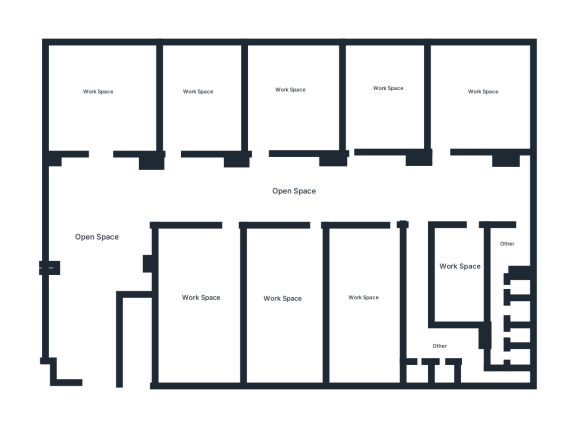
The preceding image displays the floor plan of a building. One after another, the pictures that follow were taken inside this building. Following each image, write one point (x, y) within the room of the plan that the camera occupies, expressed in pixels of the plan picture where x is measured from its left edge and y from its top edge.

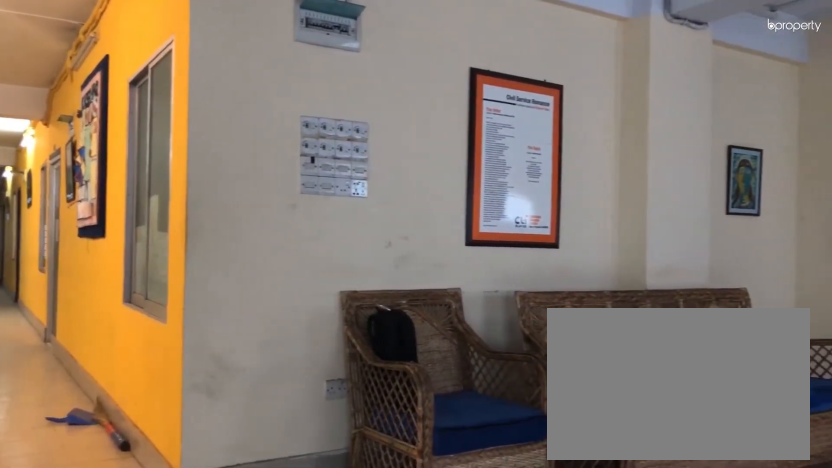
(99, 205)
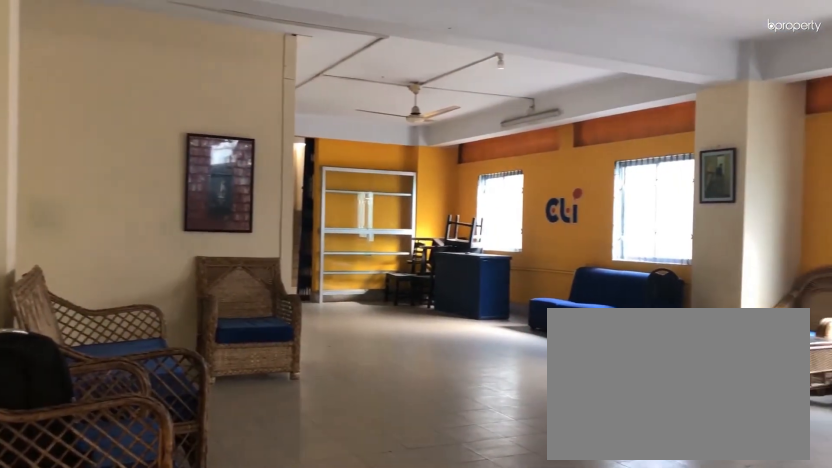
(100, 205)
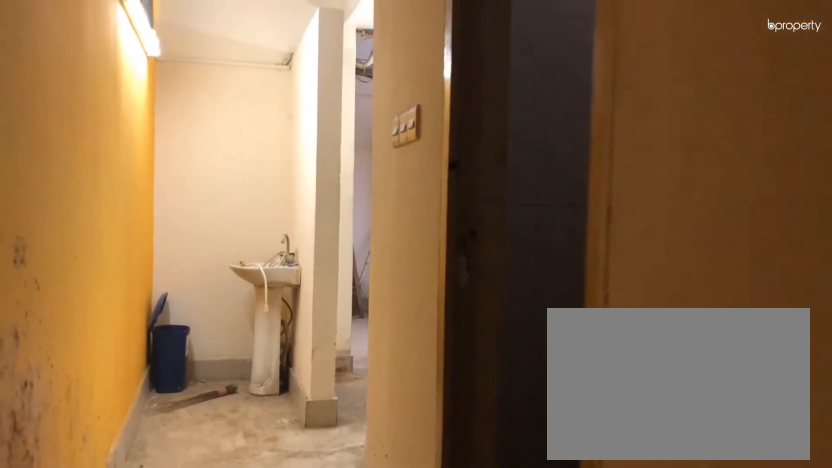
(498, 319)
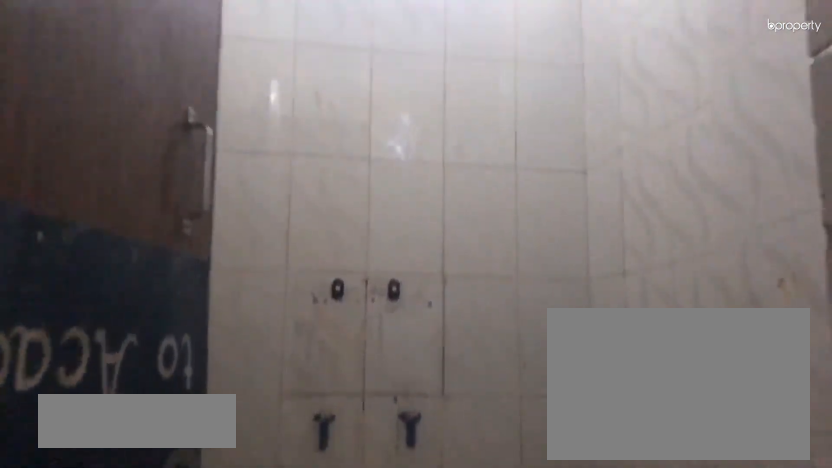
(518, 357)
